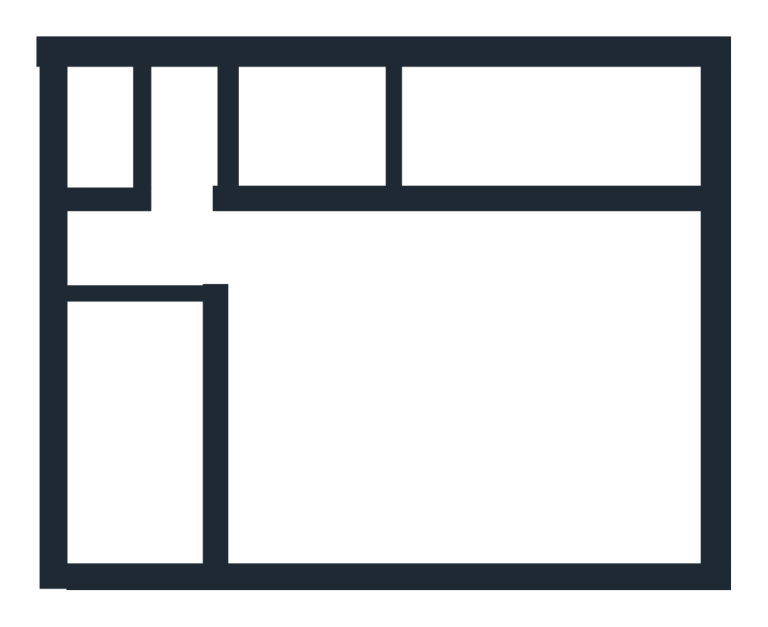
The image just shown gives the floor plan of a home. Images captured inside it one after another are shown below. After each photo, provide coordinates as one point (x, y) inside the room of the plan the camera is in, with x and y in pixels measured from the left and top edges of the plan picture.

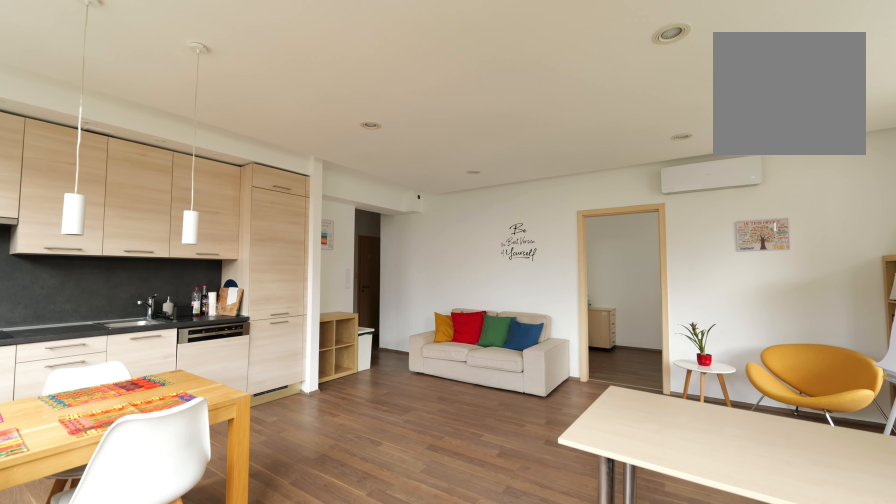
(376, 353)
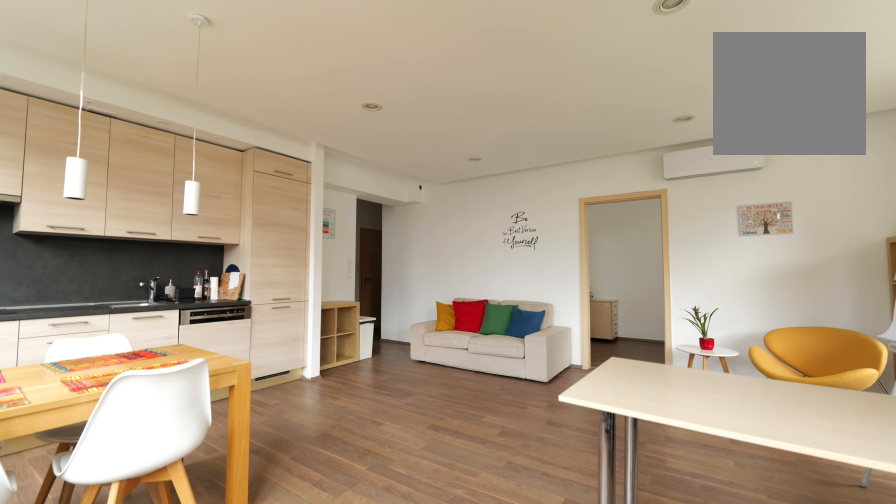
(376, 353)
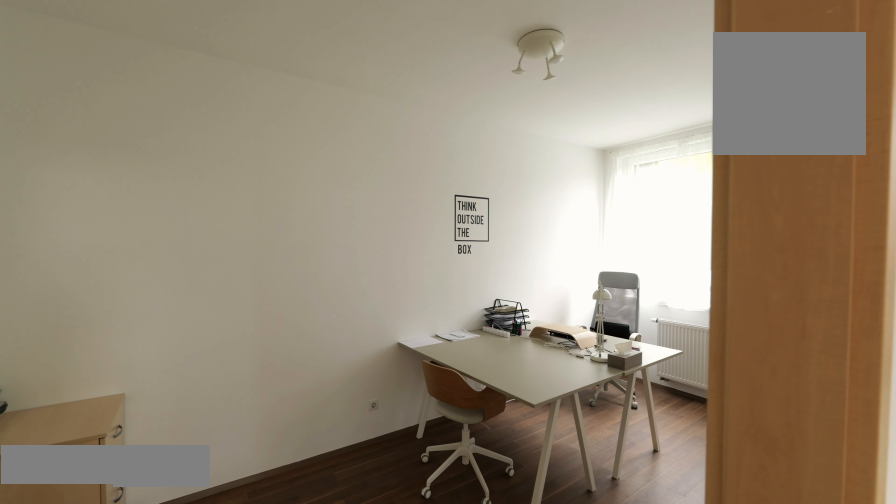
(482, 132)
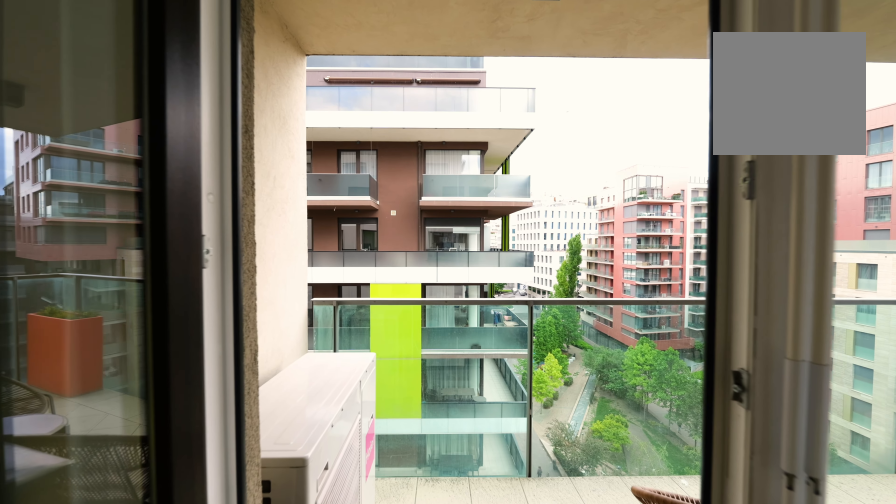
(540, 344)
